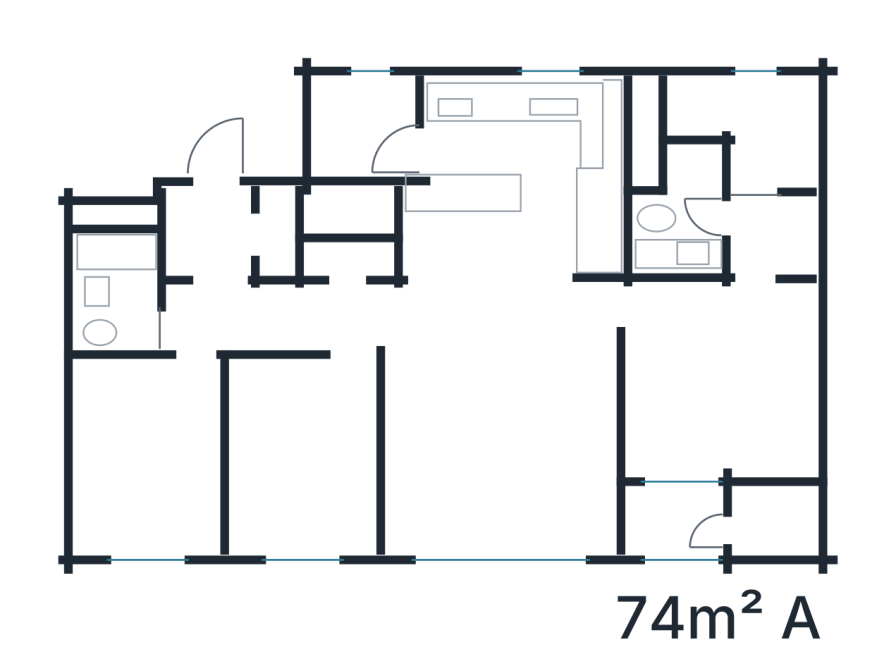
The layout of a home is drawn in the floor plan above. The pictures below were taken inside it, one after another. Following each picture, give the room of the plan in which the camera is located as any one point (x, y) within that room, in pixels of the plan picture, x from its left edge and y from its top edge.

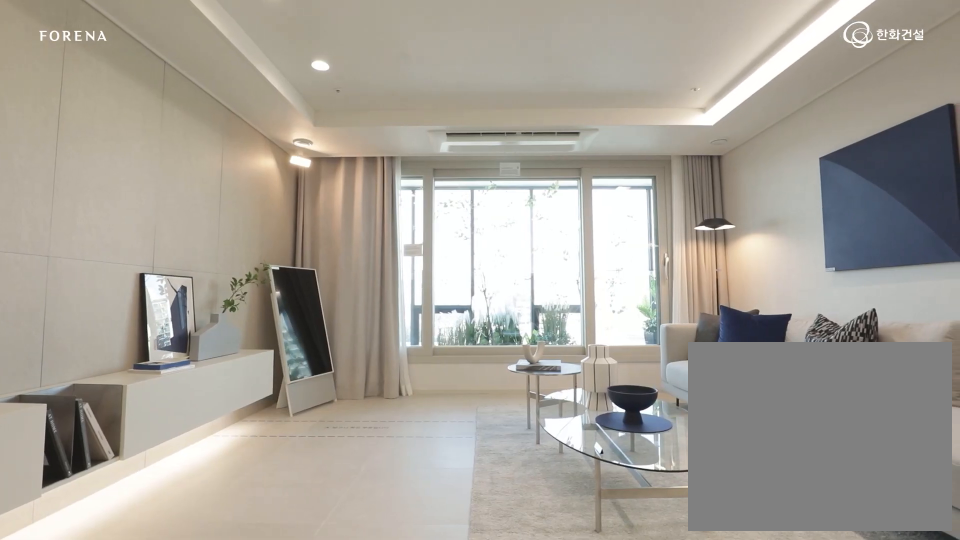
(508, 432)
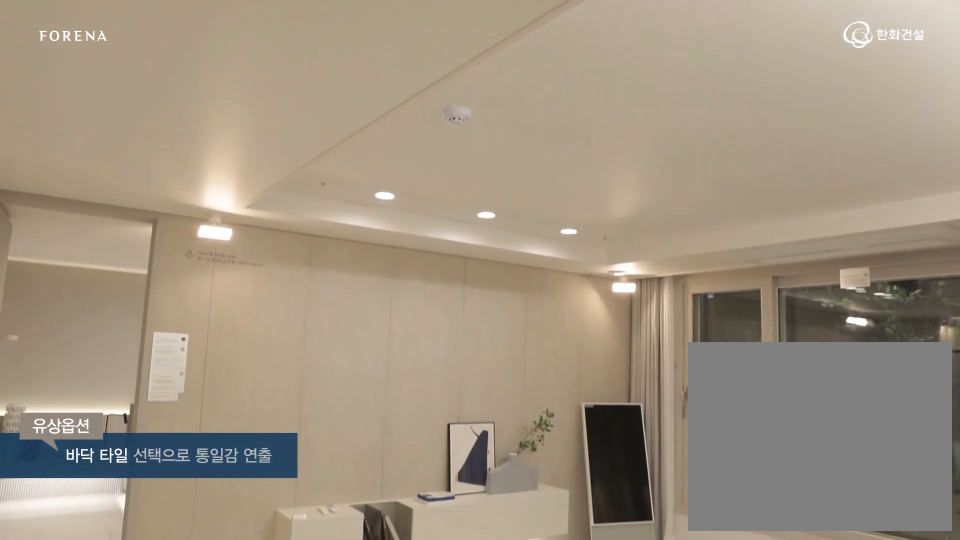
(508, 432)
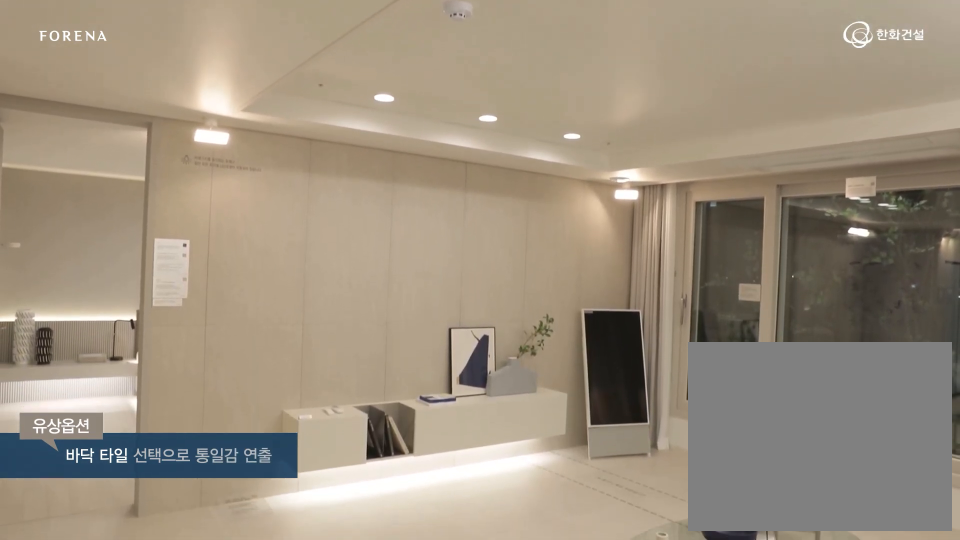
(508, 432)
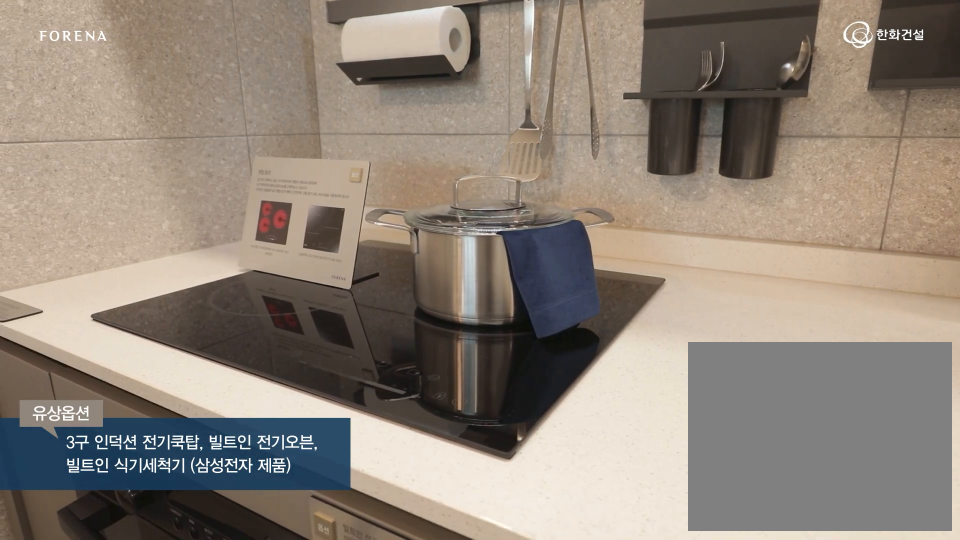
(492, 251)
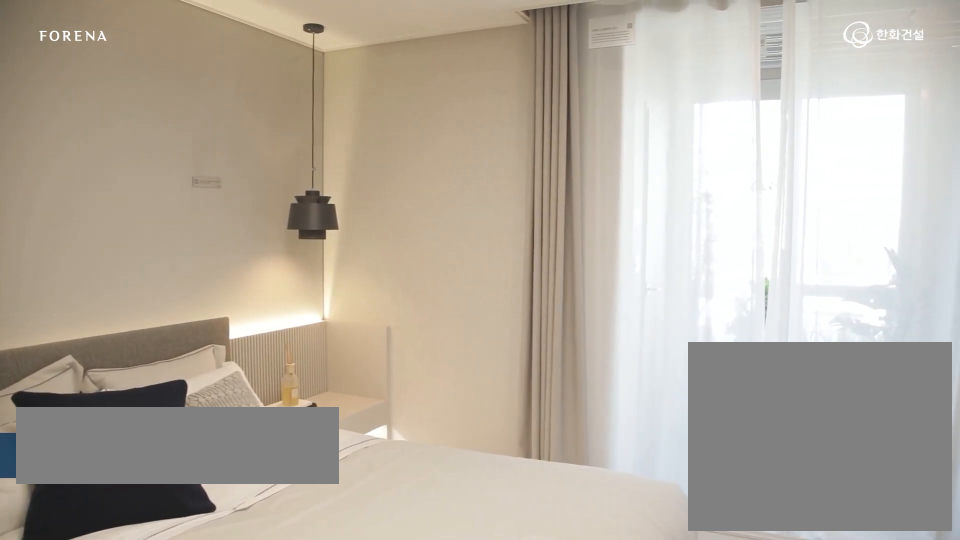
(723, 368)
